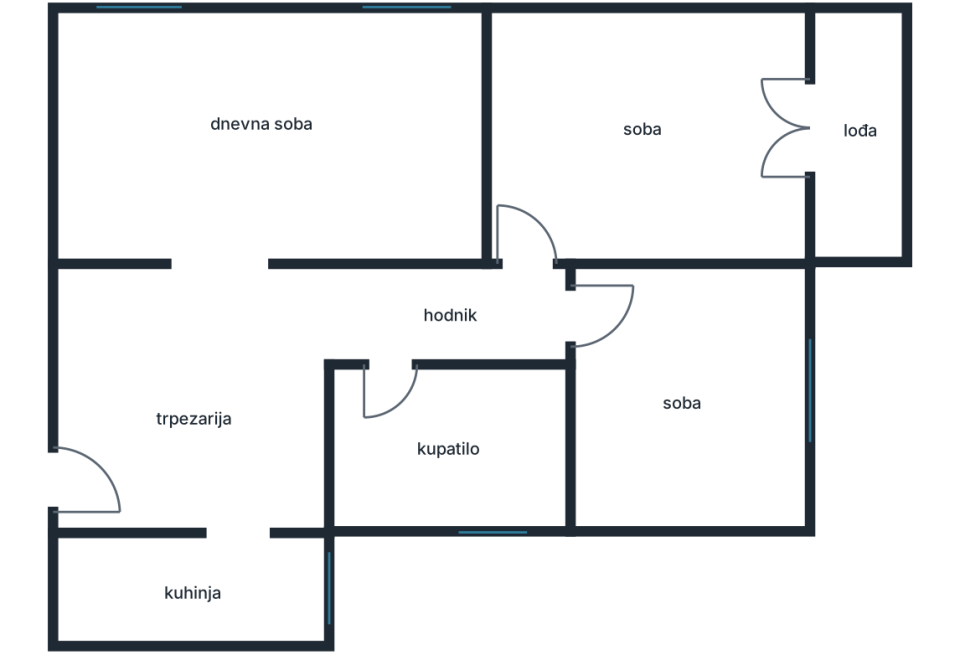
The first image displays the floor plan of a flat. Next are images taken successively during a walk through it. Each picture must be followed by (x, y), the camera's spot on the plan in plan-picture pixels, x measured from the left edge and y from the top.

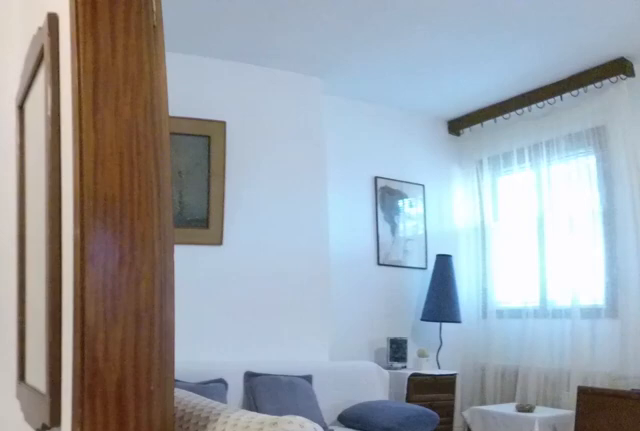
(274, 307)
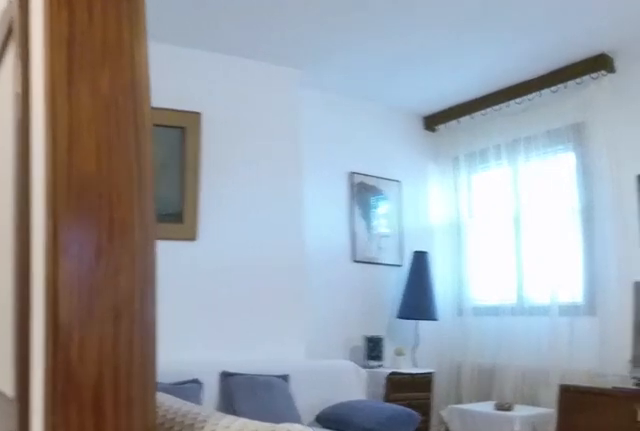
(271, 302)
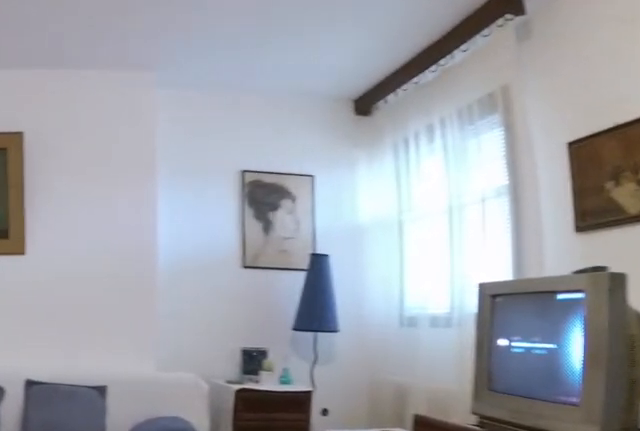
(363, 194)
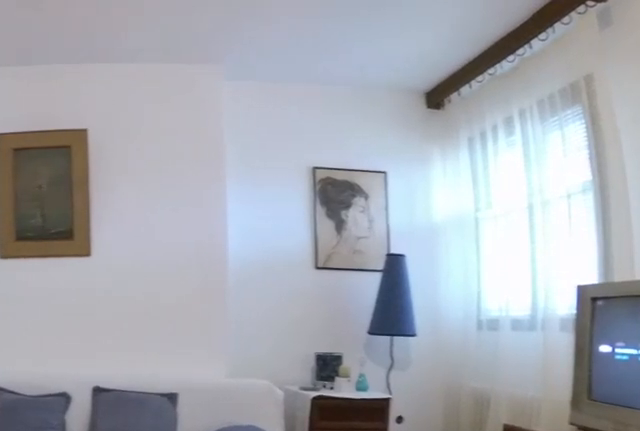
(335, 186)
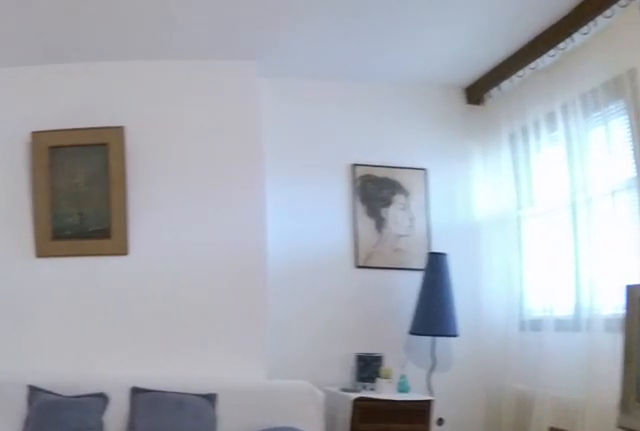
(327, 186)
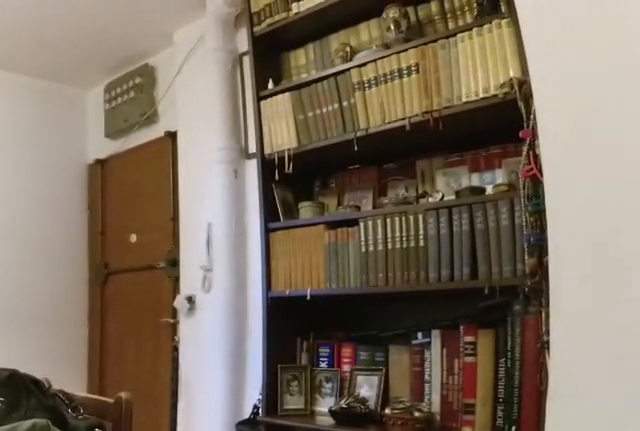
(243, 278)
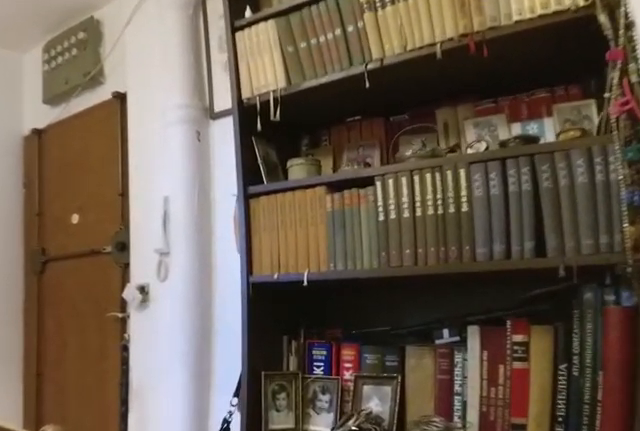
(204, 334)
